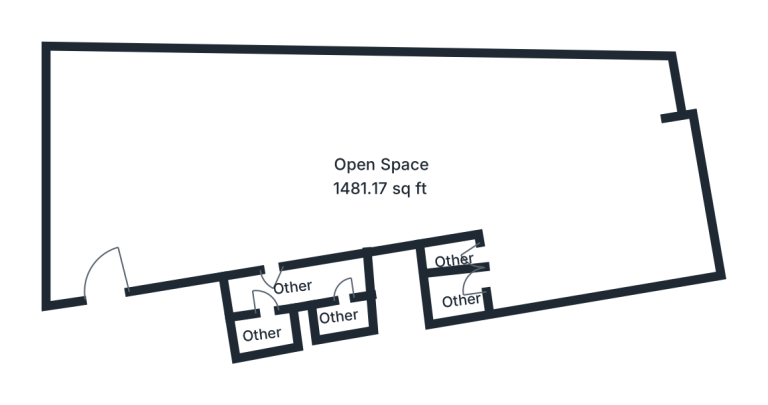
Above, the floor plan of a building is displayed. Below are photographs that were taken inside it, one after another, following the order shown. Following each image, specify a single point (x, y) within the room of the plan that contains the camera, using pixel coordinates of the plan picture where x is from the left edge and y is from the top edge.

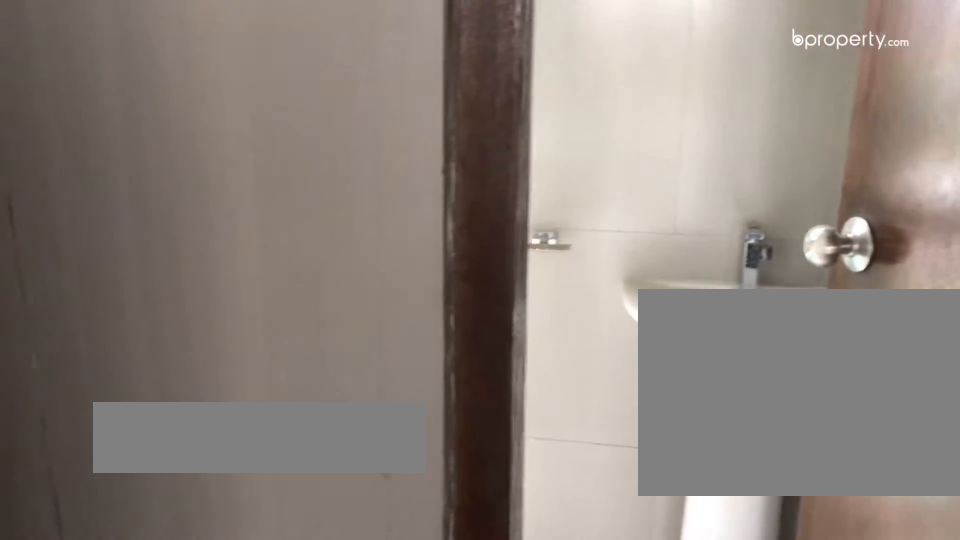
(267, 296)
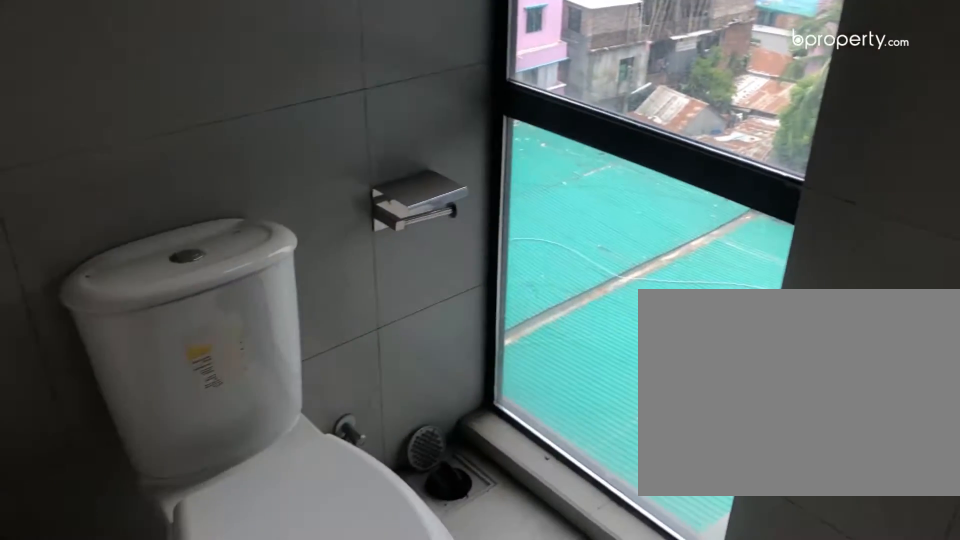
(262, 329)
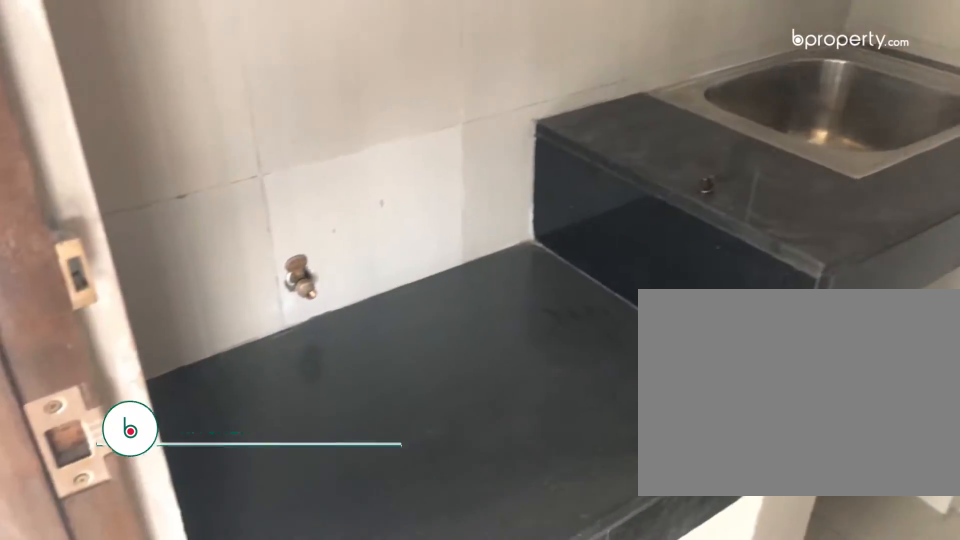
(445, 252)
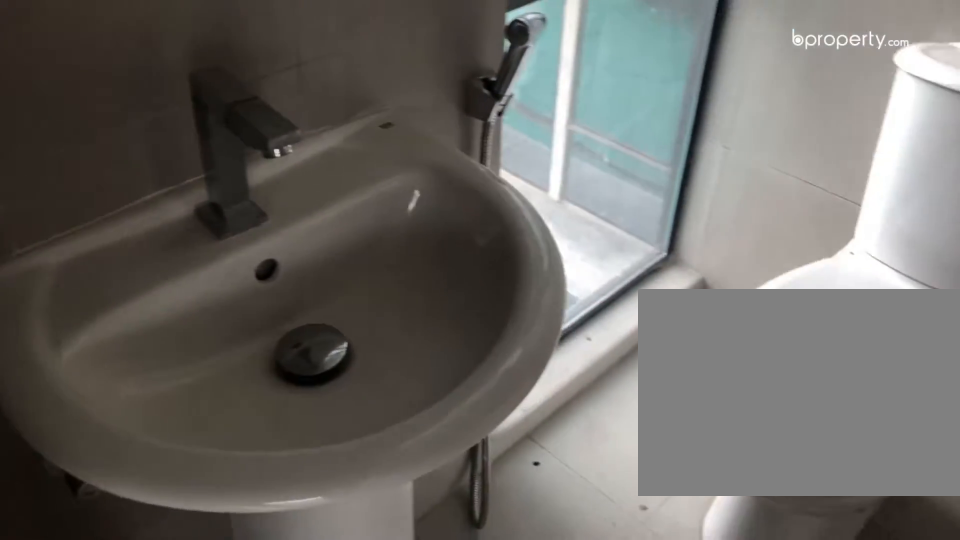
(459, 300)
